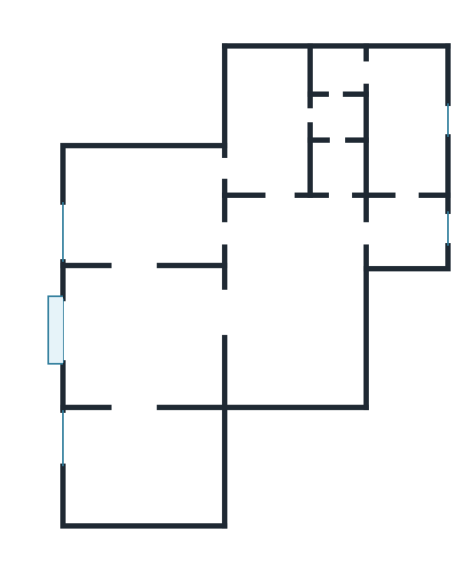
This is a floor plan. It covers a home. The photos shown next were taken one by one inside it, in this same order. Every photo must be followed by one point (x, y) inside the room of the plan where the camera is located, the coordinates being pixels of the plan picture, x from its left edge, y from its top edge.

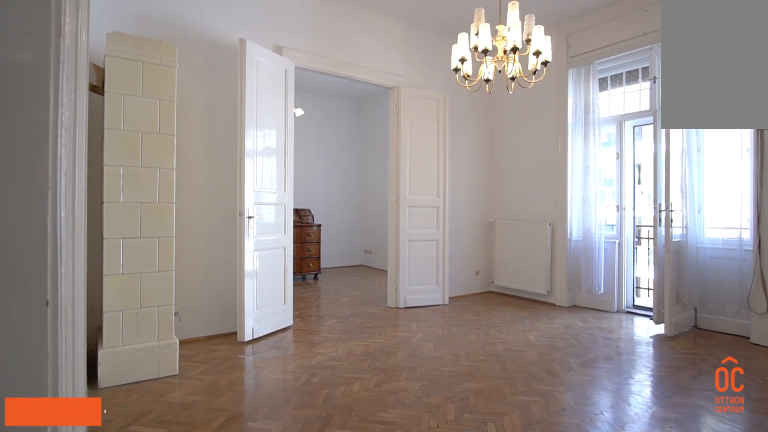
(141, 337)
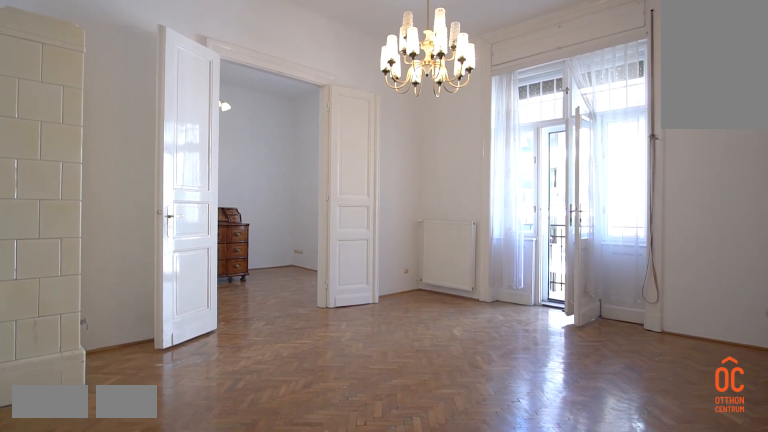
(140, 338)
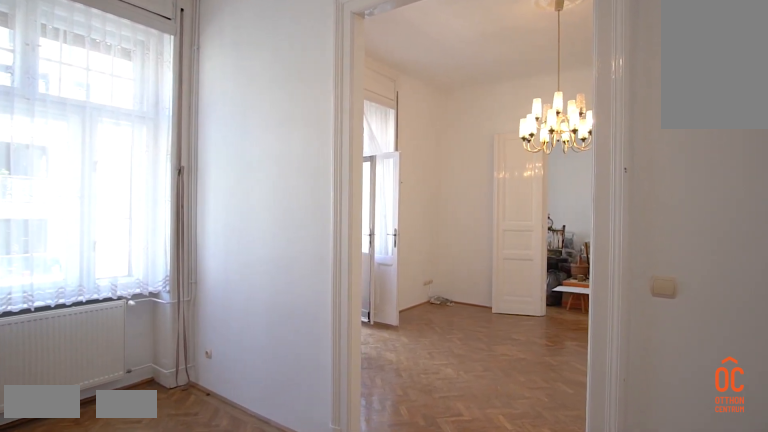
(139, 466)
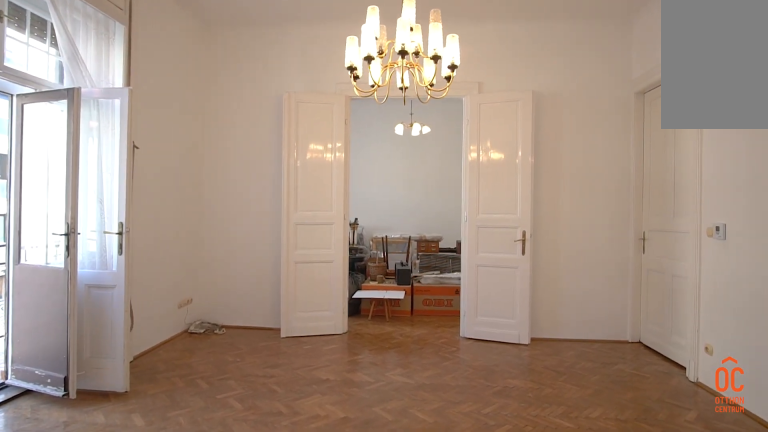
(141, 347)
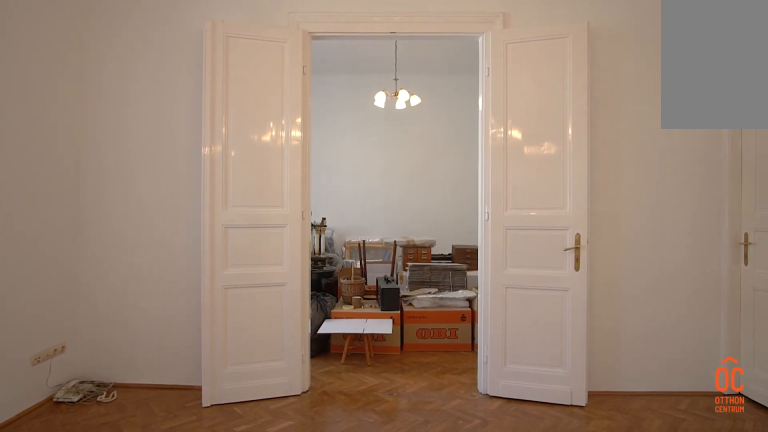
(141, 347)
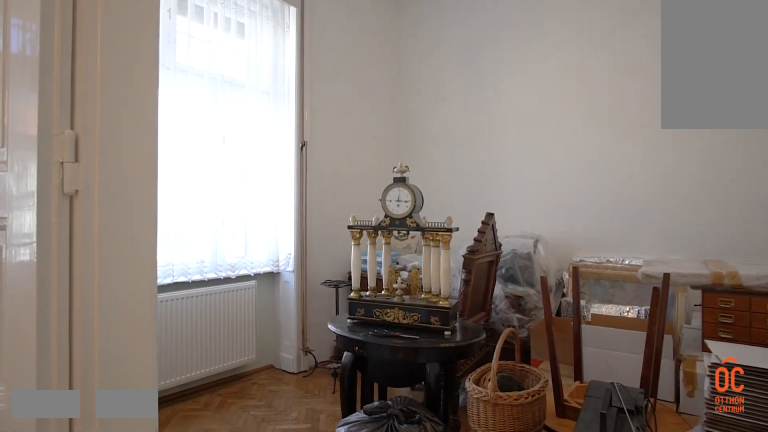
(145, 211)
